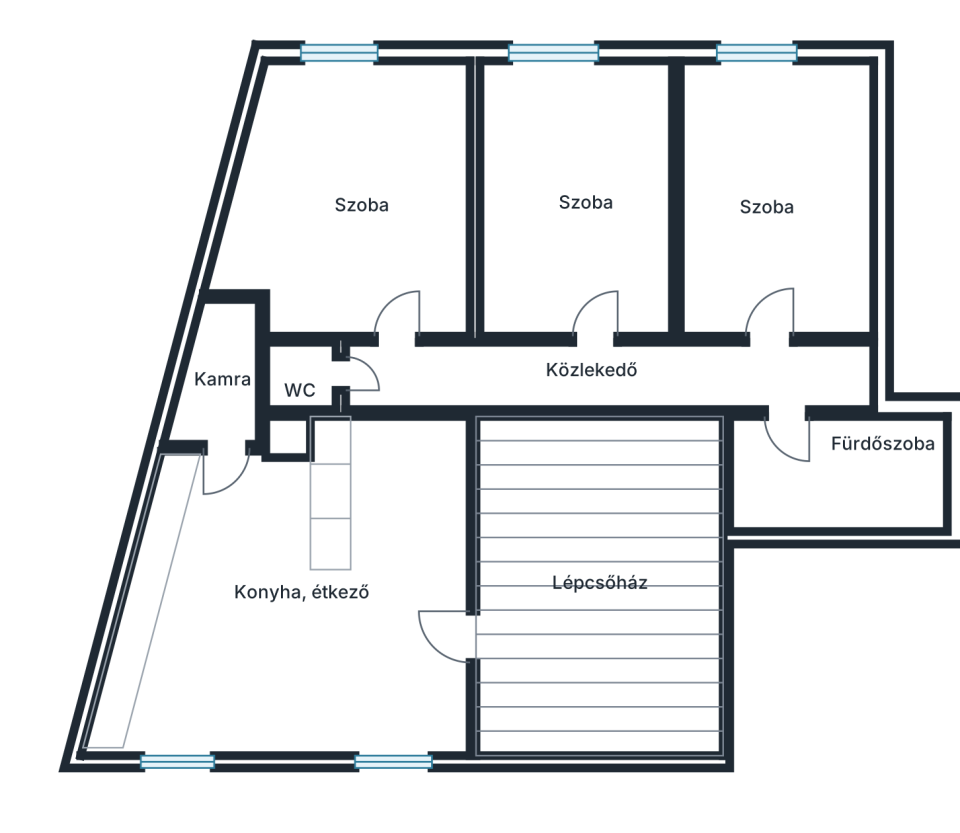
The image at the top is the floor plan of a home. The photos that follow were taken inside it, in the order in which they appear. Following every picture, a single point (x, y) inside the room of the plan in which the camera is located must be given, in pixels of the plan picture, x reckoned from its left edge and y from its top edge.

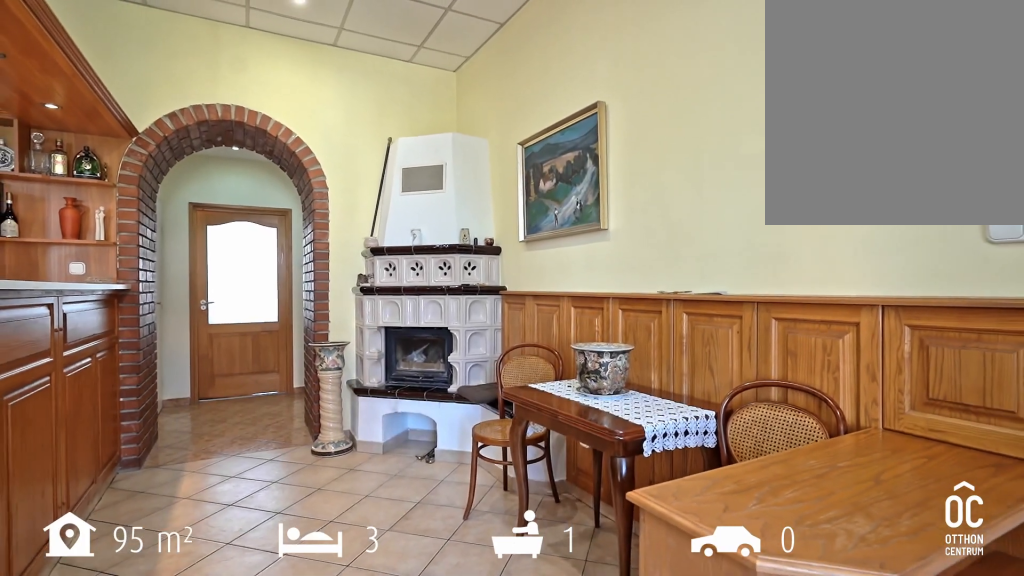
(308, 597)
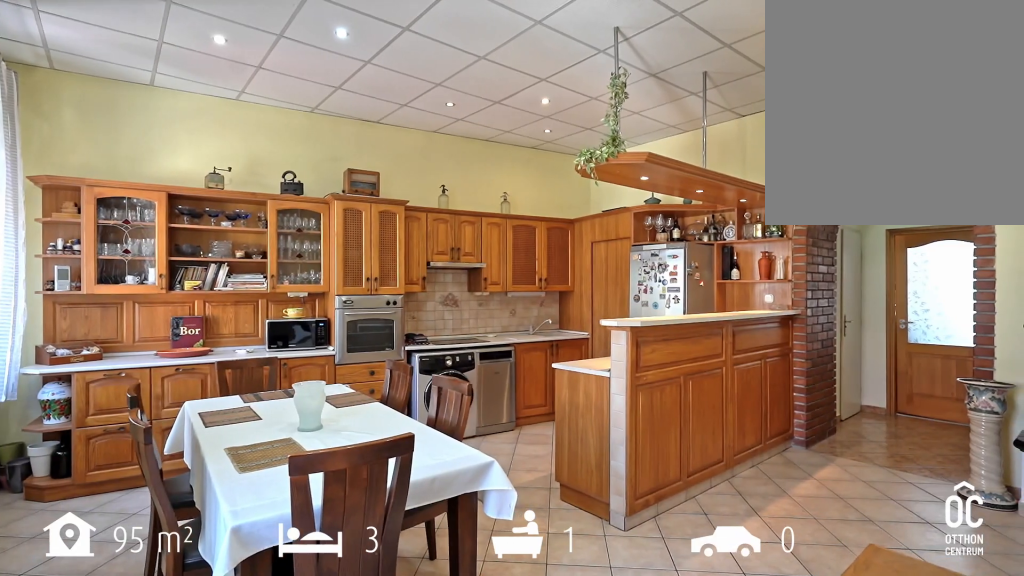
(308, 597)
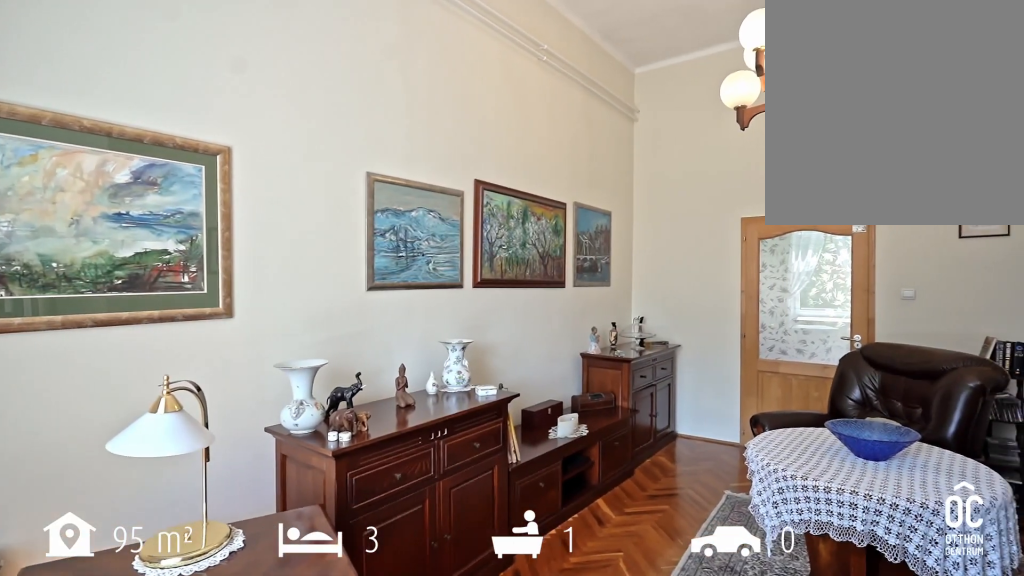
(360, 210)
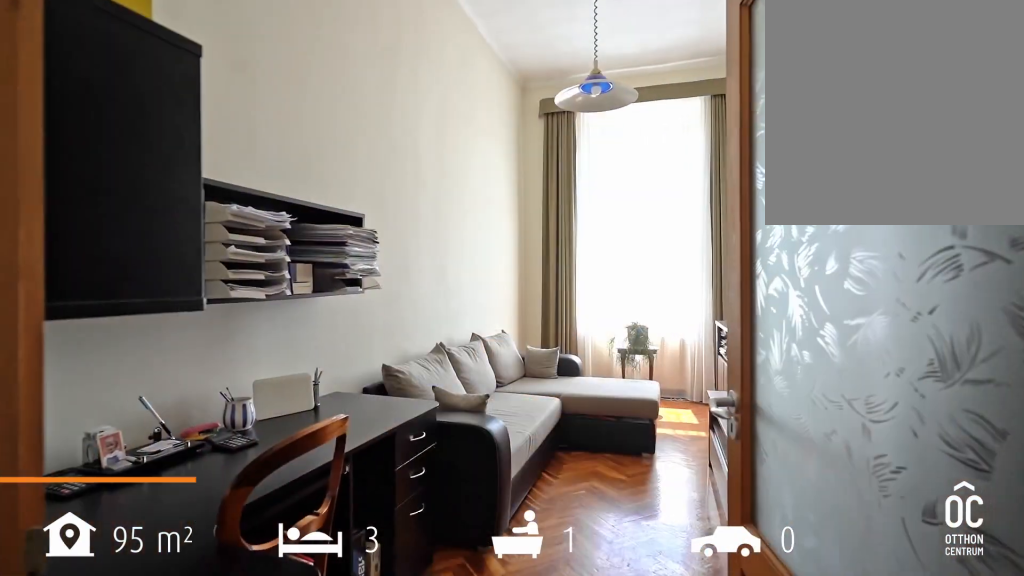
(575, 205)
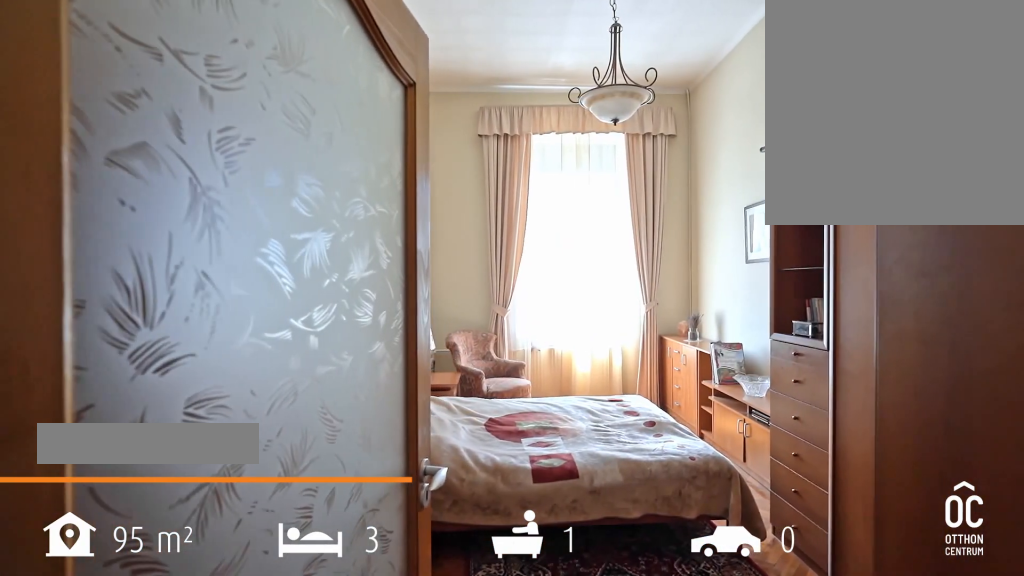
(767, 195)
